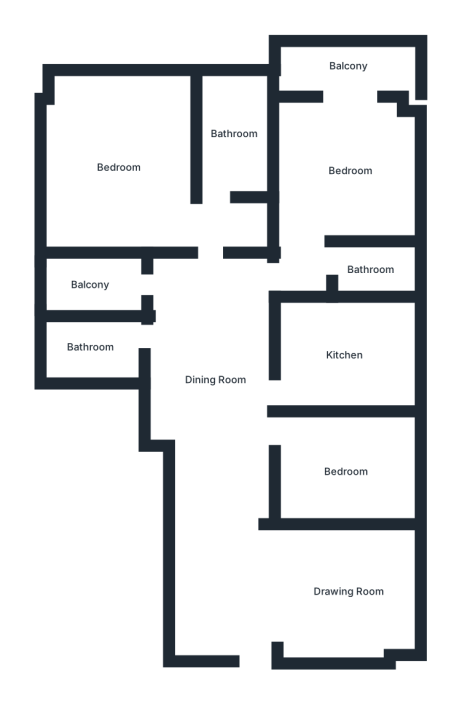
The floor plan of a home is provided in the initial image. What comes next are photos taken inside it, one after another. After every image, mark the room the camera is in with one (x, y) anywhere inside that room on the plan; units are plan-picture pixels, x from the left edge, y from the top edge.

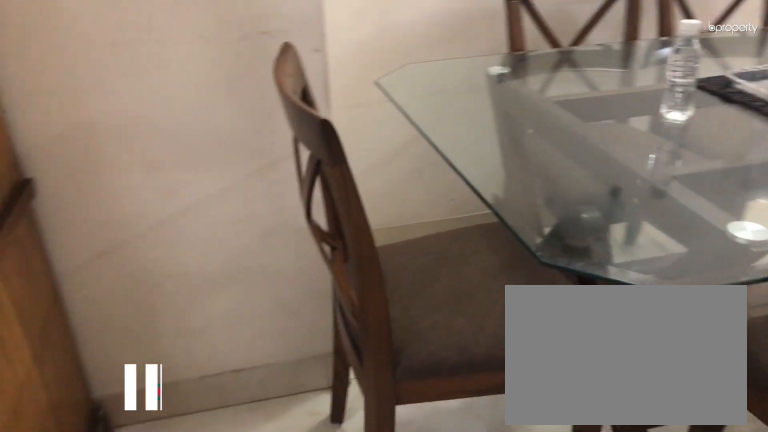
(217, 382)
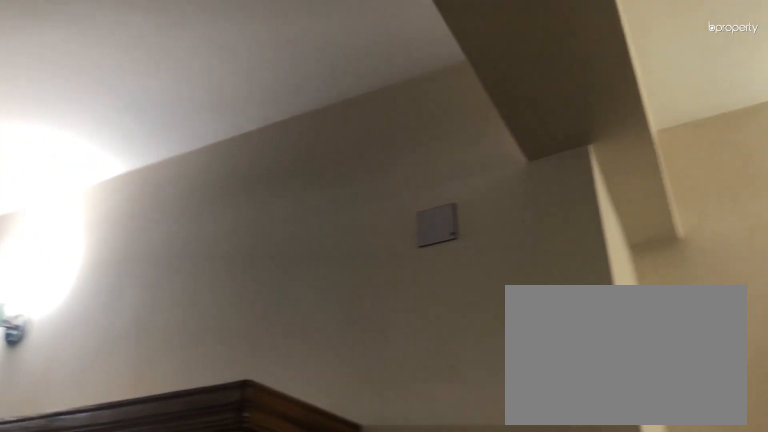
(217, 382)
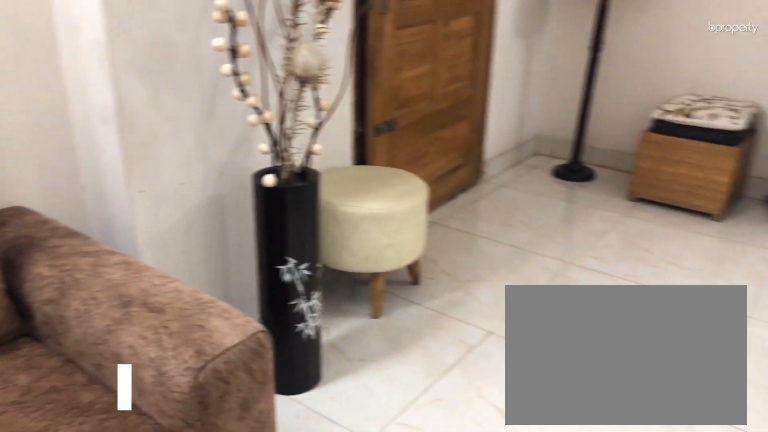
(348, 590)
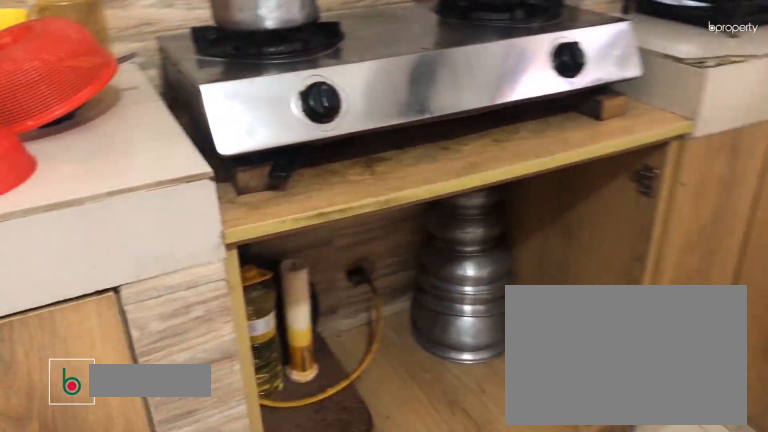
(342, 353)
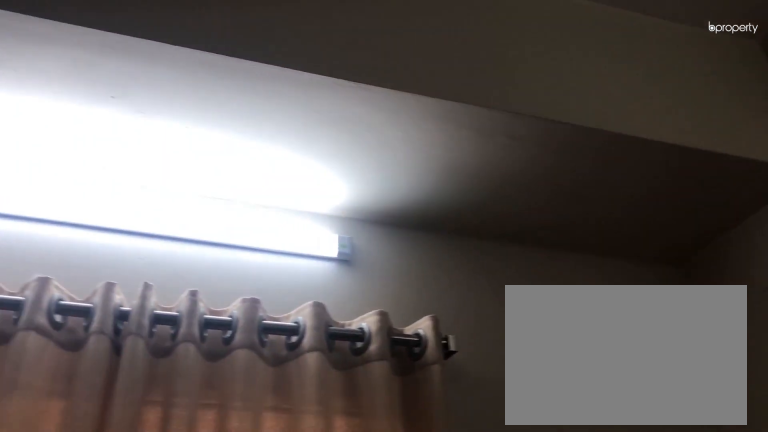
(347, 174)
